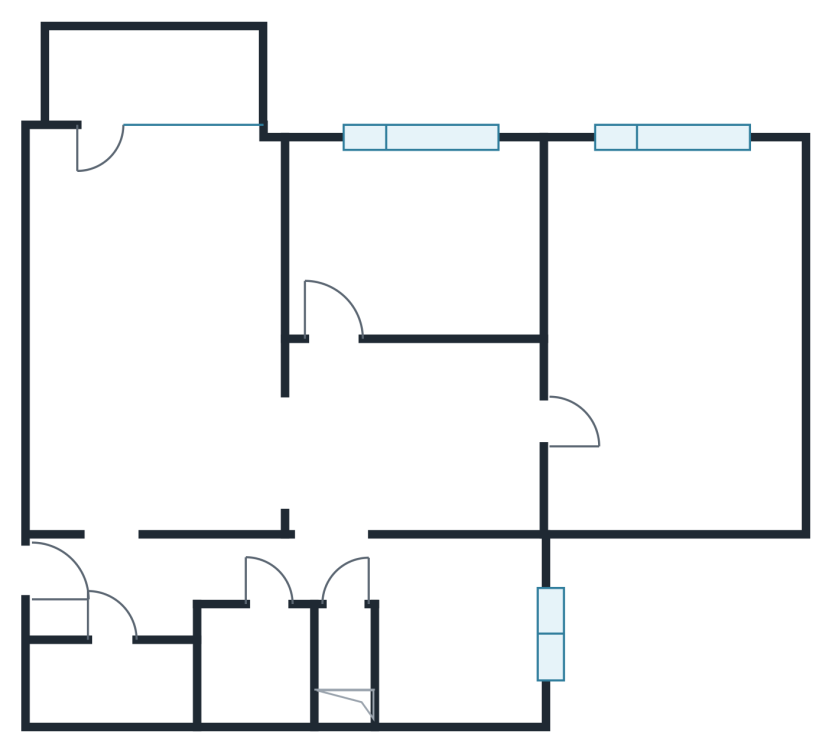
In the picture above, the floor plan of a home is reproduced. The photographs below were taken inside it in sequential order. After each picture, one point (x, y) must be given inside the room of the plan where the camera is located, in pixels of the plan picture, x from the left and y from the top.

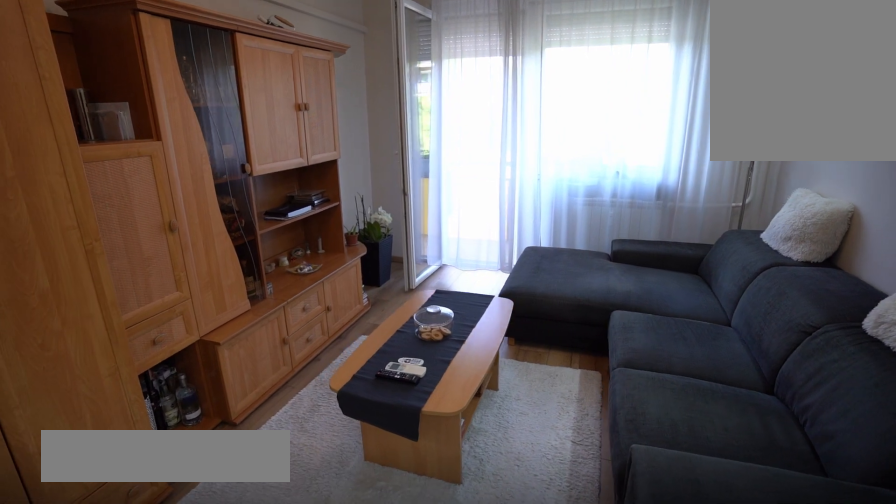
(140, 326)
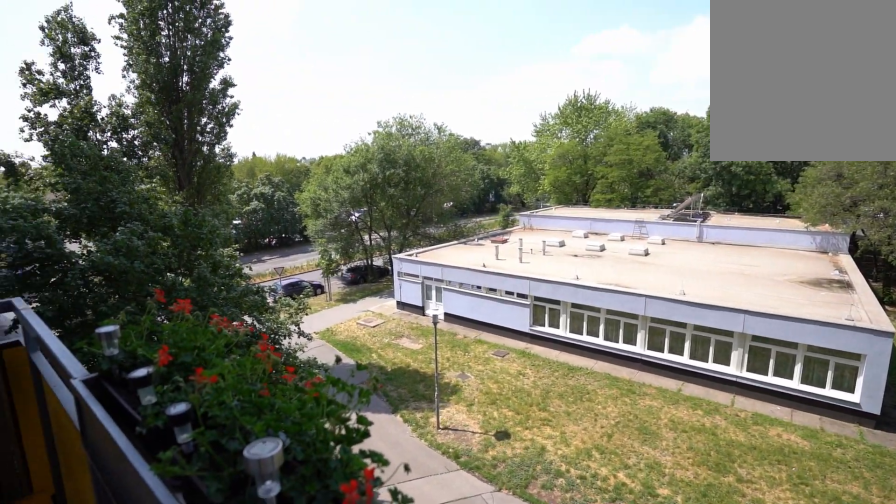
(140, 78)
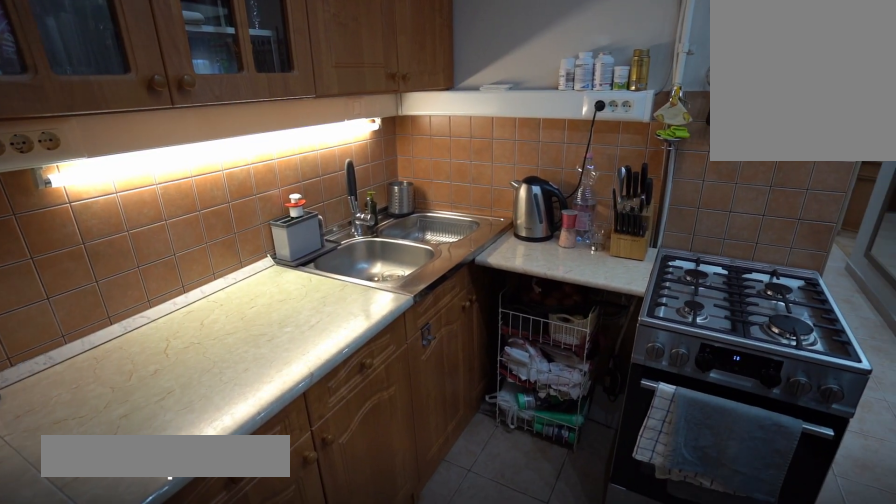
(456, 627)
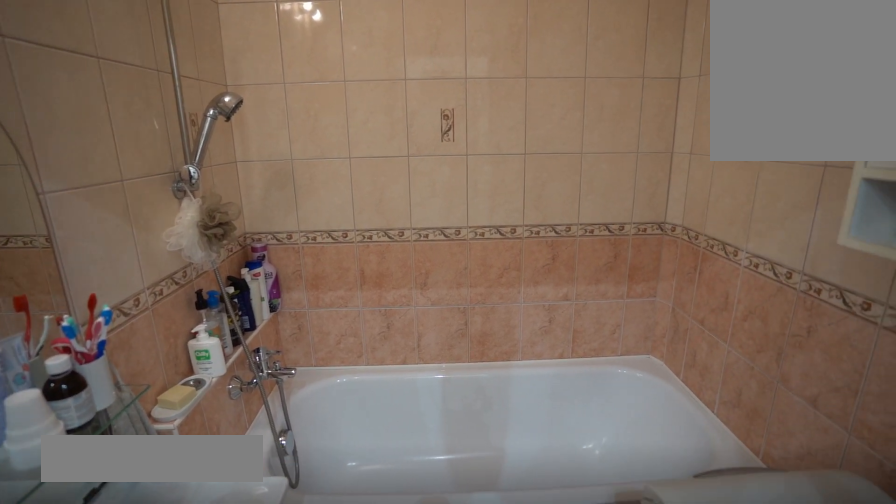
(239, 653)
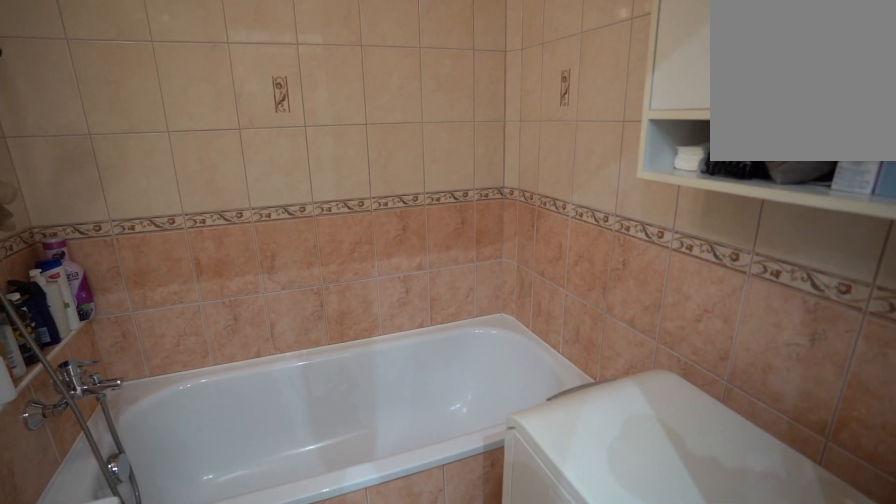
(239, 651)
